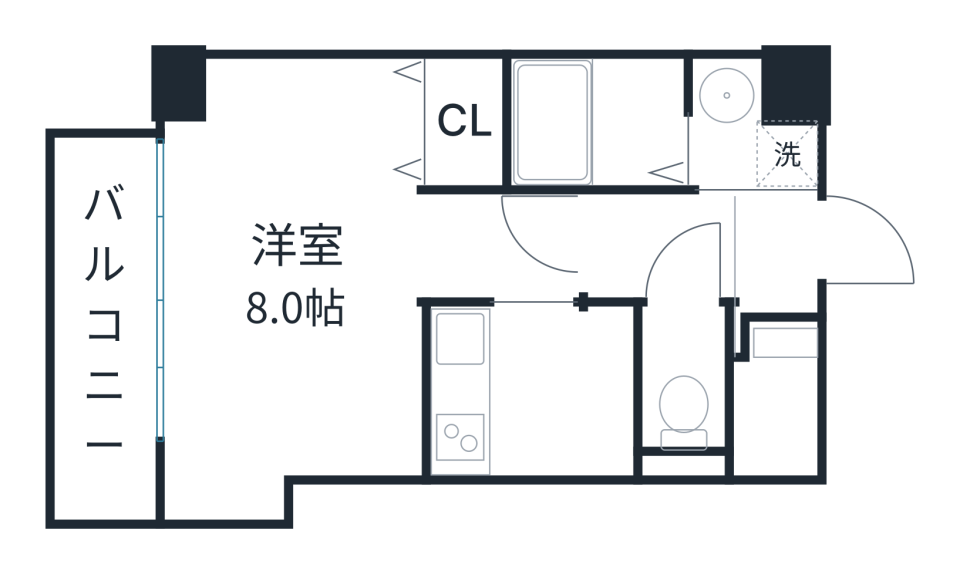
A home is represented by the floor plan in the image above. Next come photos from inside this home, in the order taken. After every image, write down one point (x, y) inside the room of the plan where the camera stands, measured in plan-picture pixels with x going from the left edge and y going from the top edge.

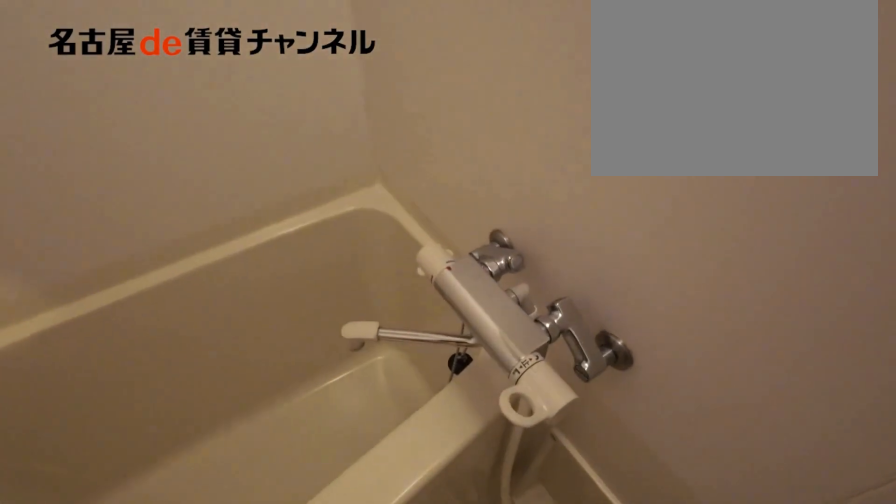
(598, 122)
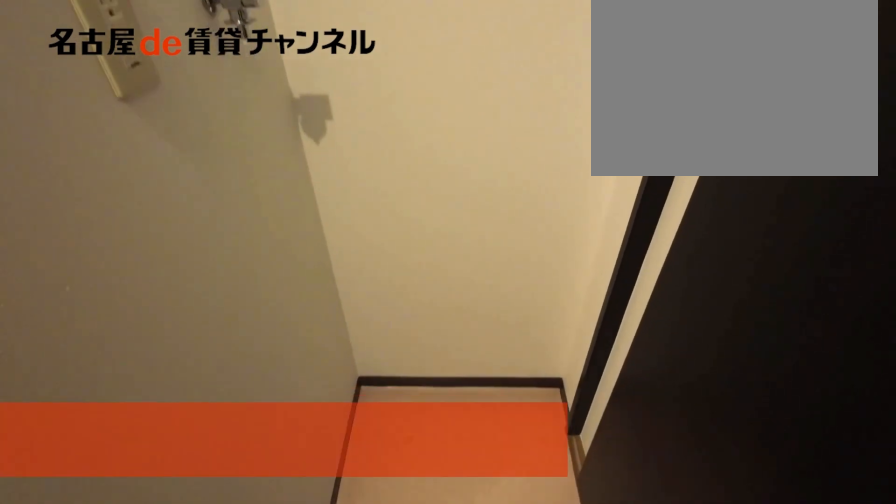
(746, 131)
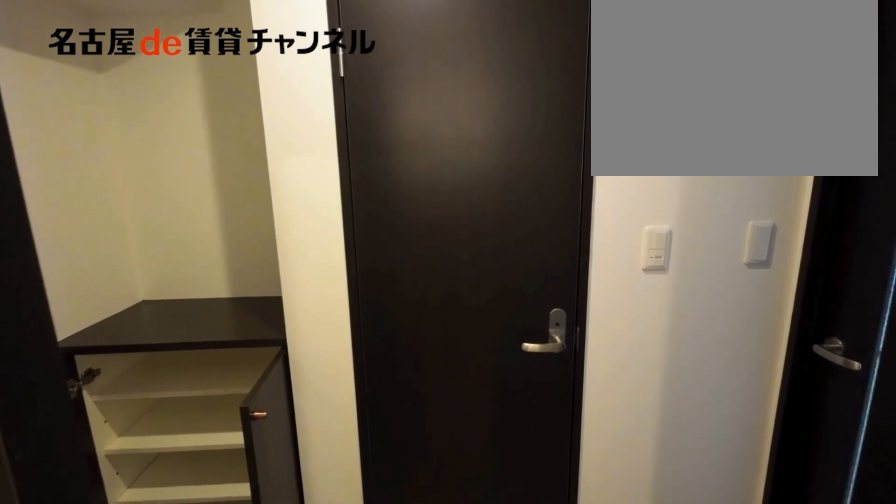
(661, 247)
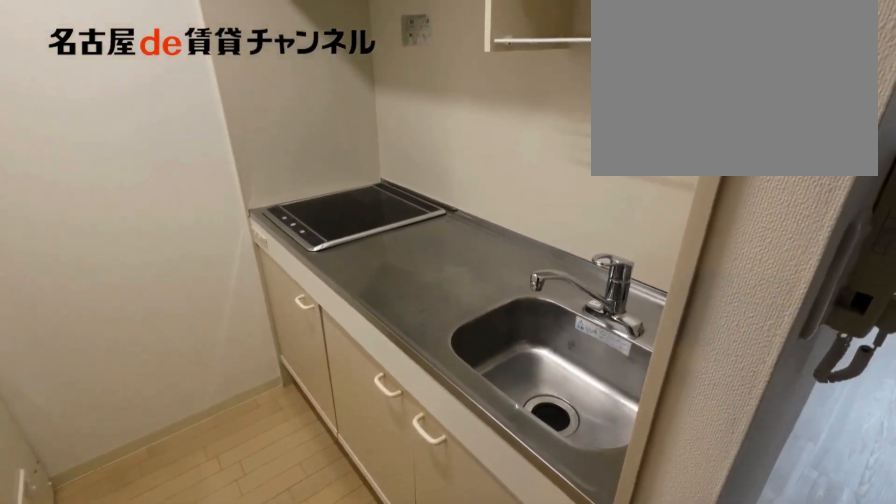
(530, 390)
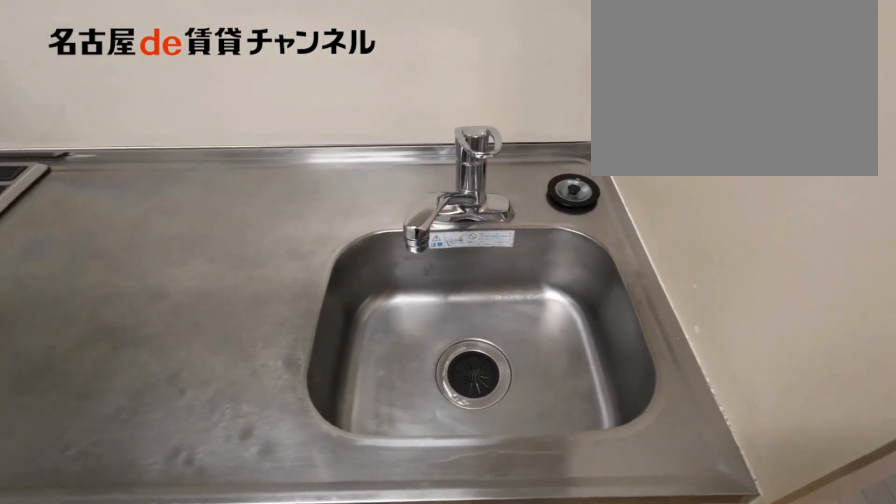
(530, 390)
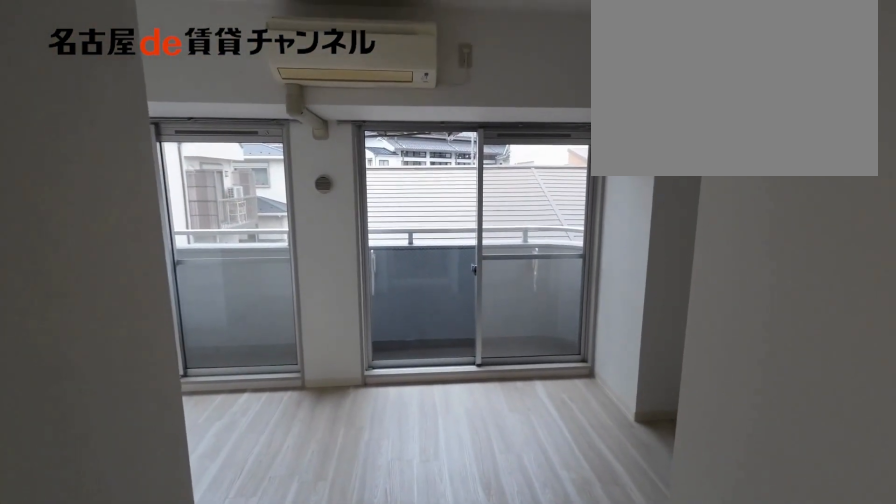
(318, 276)
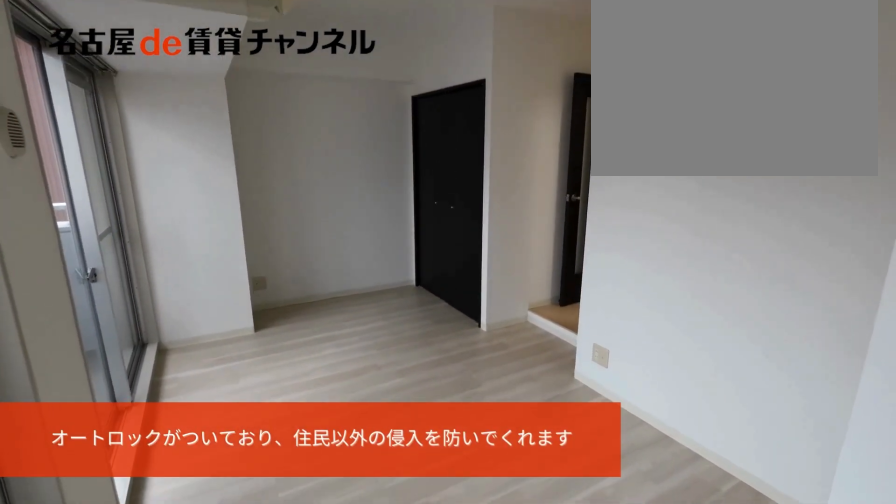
(318, 276)
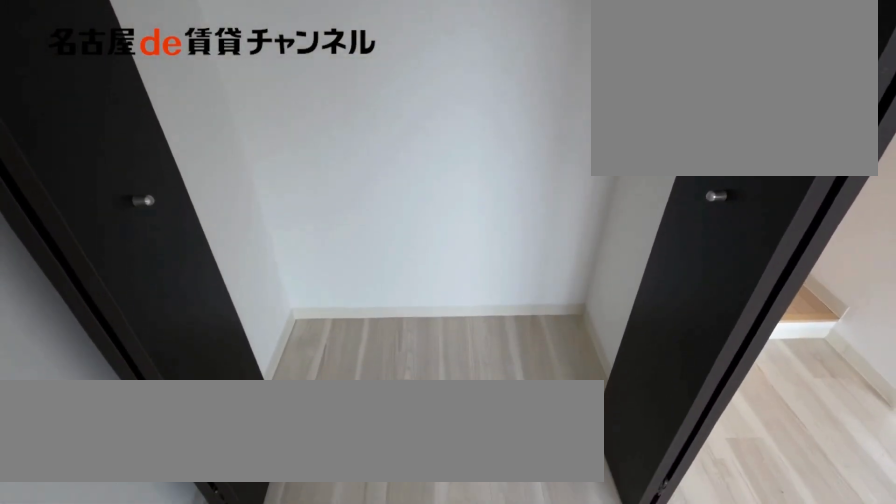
(464, 121)
